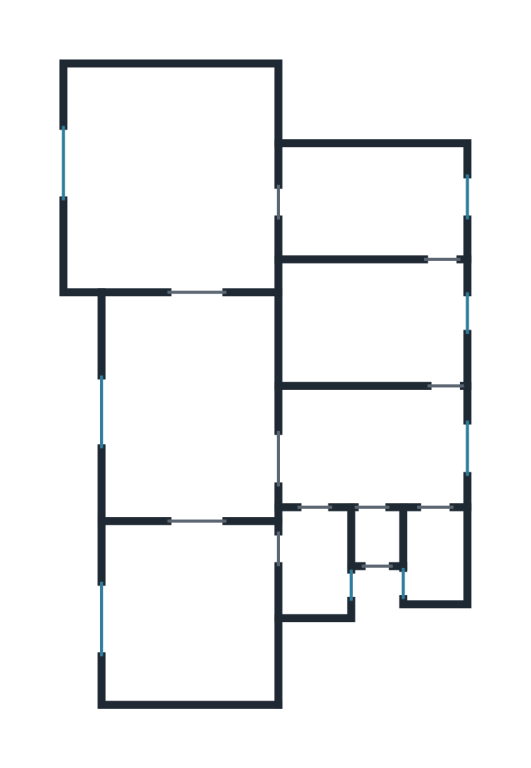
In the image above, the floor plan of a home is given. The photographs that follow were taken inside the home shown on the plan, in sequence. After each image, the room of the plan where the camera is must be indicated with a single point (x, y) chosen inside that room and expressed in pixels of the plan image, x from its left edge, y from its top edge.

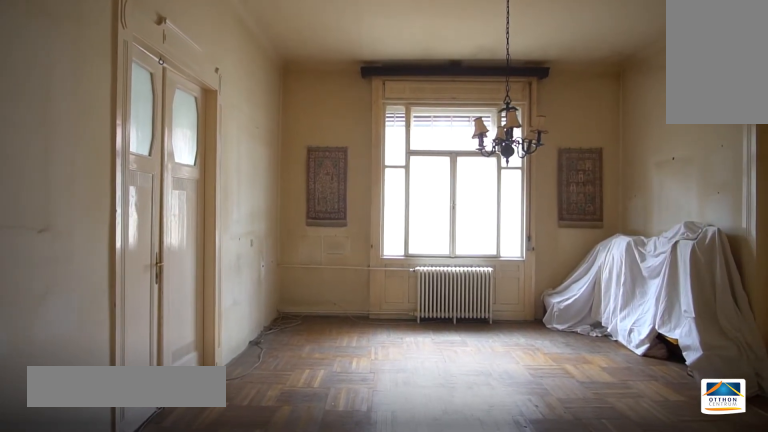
(189, 404)
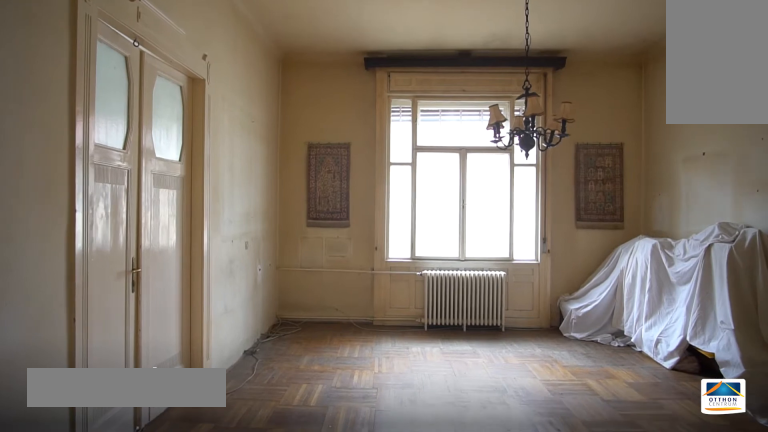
(189, 403)
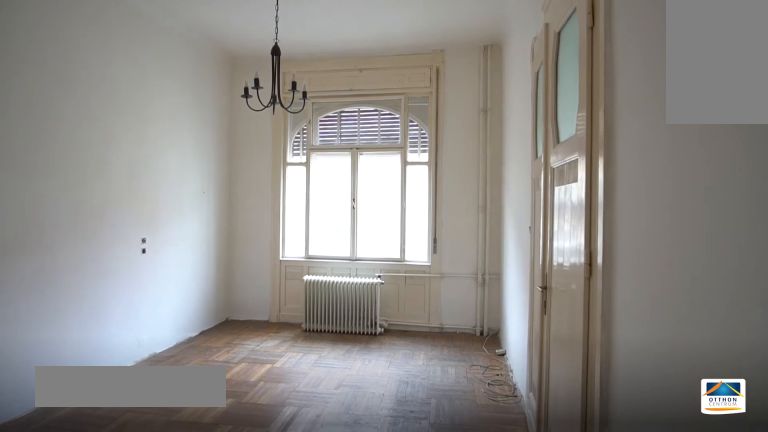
(194, 613)
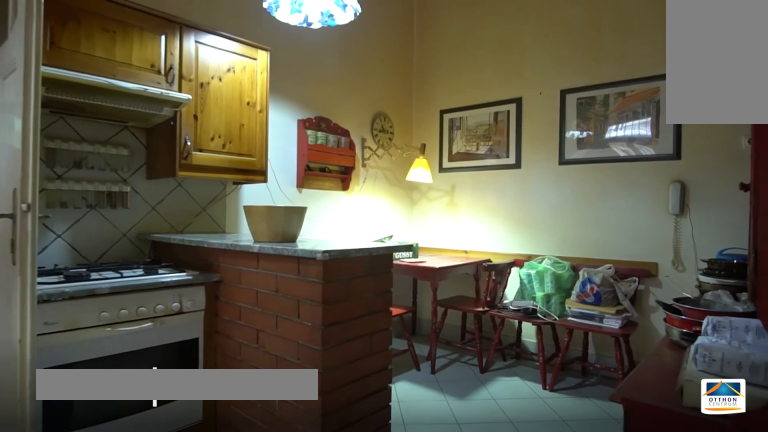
(376, 311)
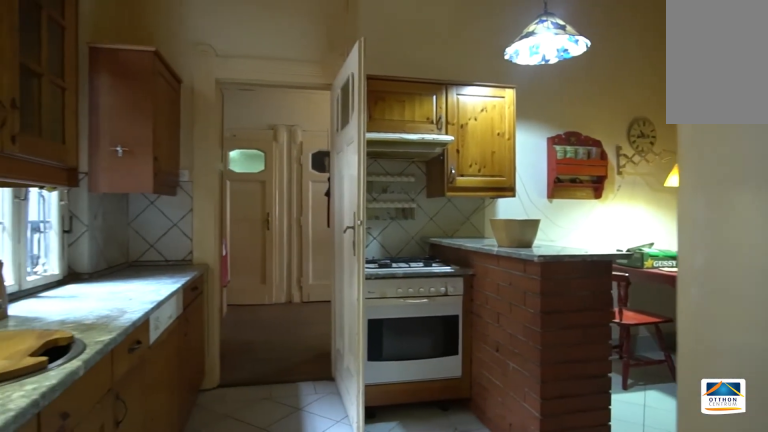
(376, 309)
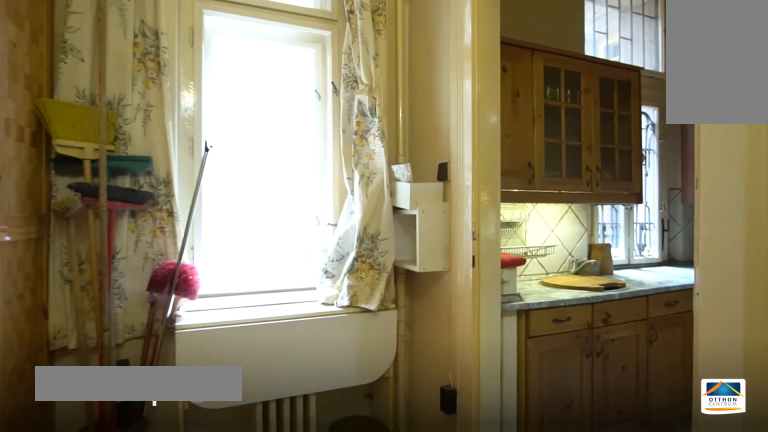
(384, 194)
